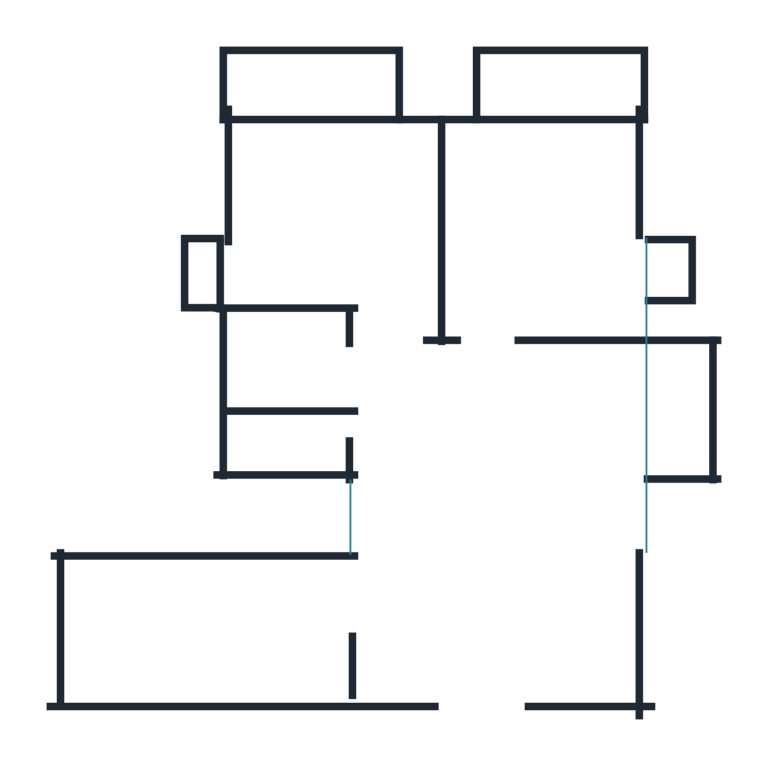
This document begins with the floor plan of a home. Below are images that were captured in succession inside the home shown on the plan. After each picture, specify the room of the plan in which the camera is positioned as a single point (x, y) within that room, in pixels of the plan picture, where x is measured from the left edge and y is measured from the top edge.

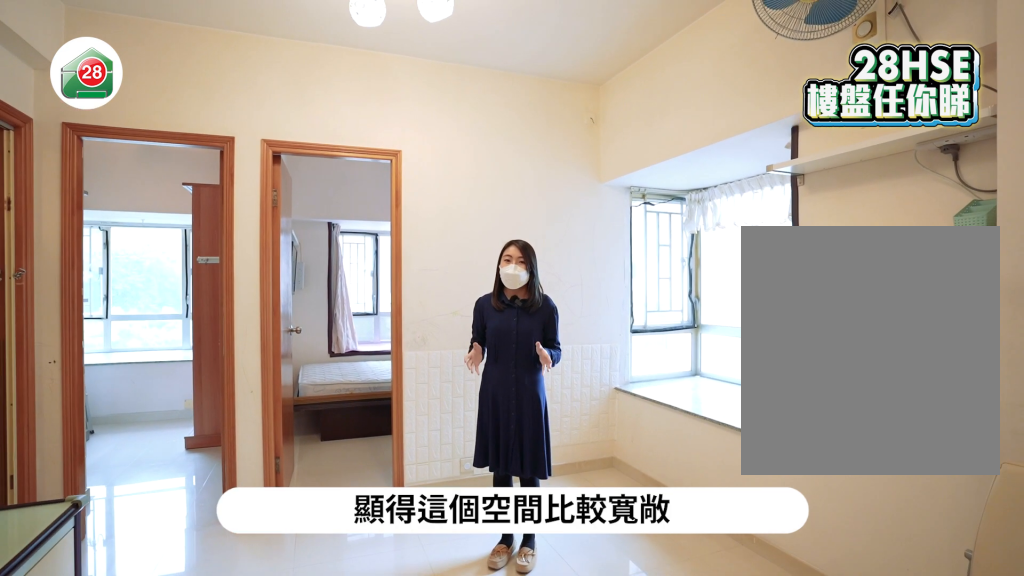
(501, 523)
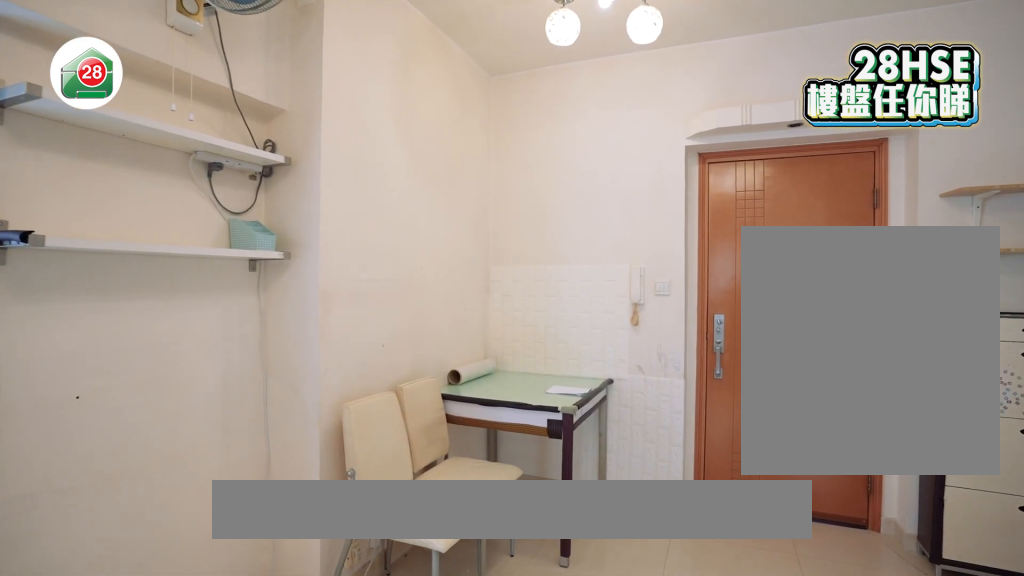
(500, 539)
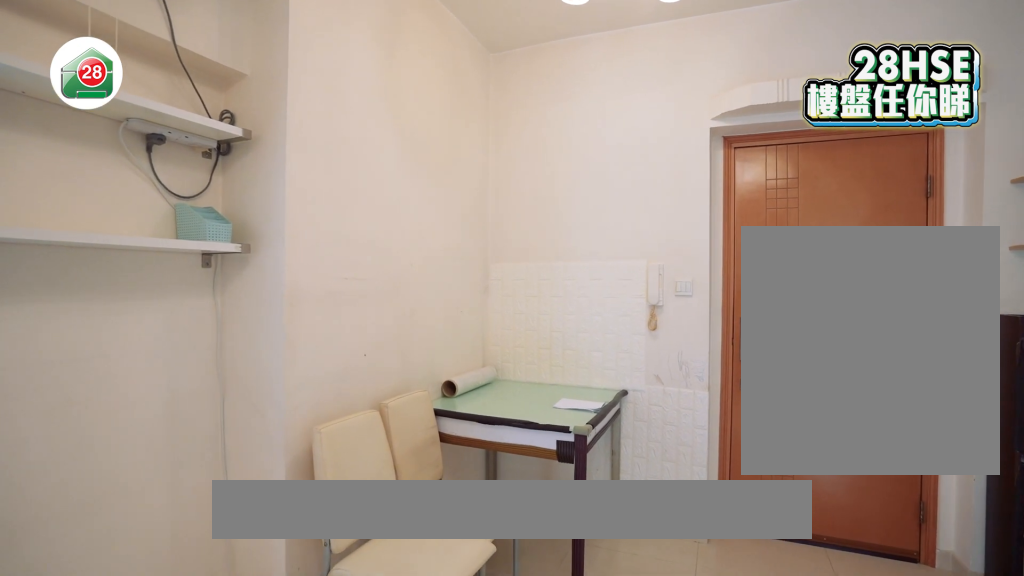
(499, 539)
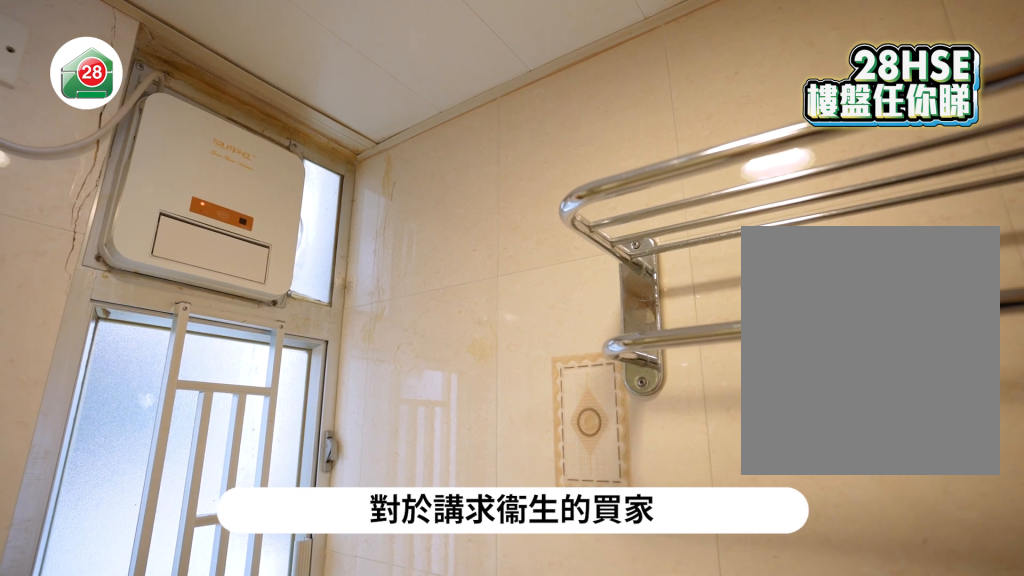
(285, 388)
